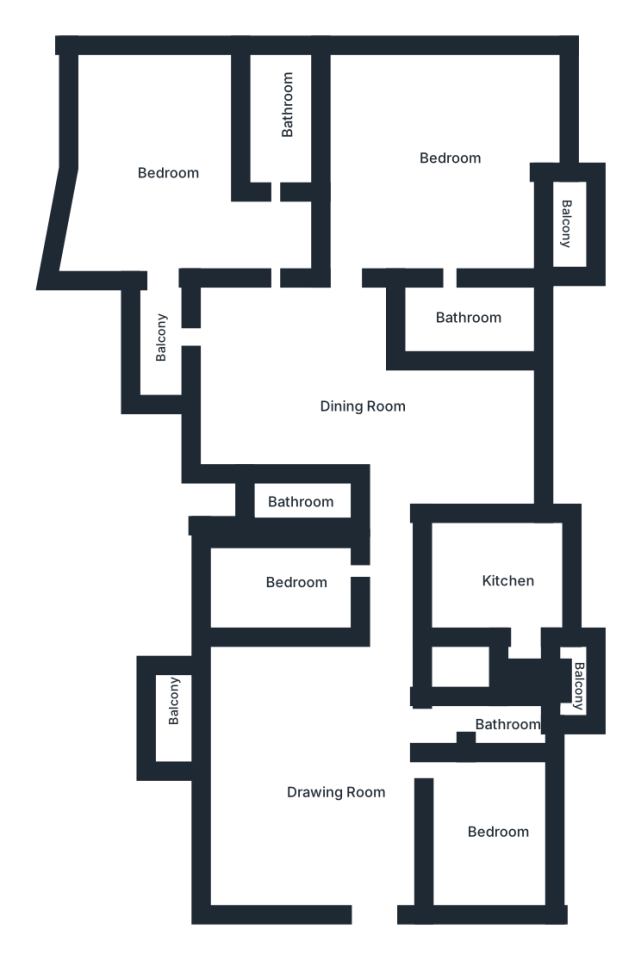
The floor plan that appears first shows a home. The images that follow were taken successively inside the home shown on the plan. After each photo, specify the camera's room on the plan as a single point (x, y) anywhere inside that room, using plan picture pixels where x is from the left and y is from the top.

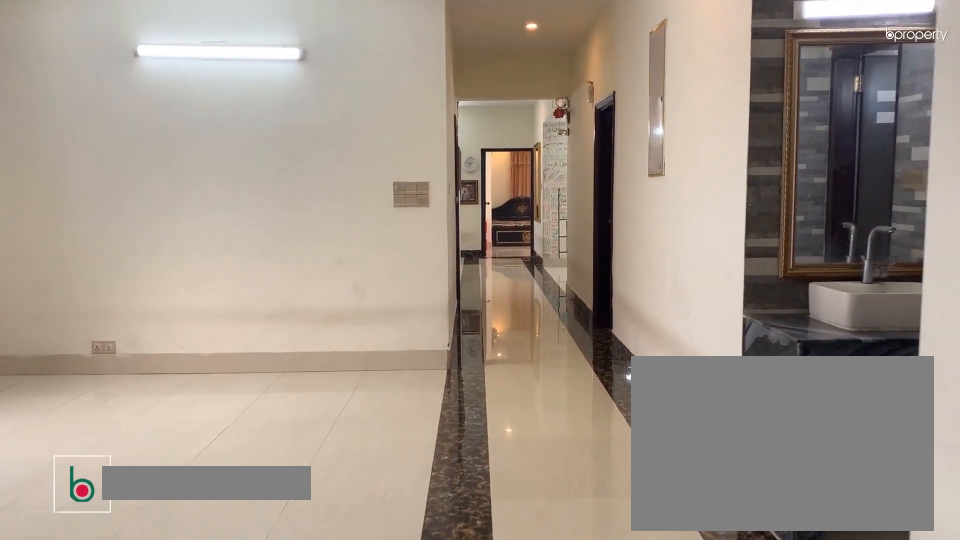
(340, 792)
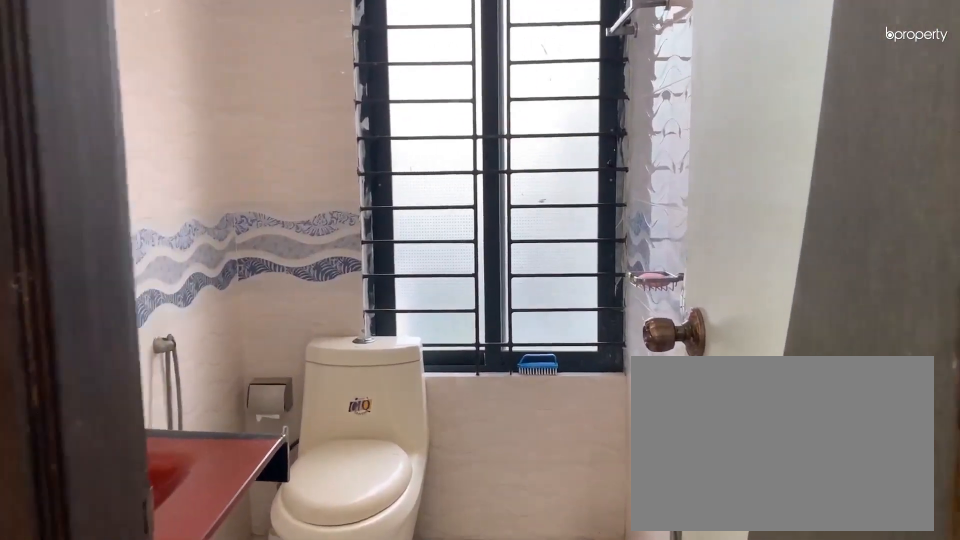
(510, 725)
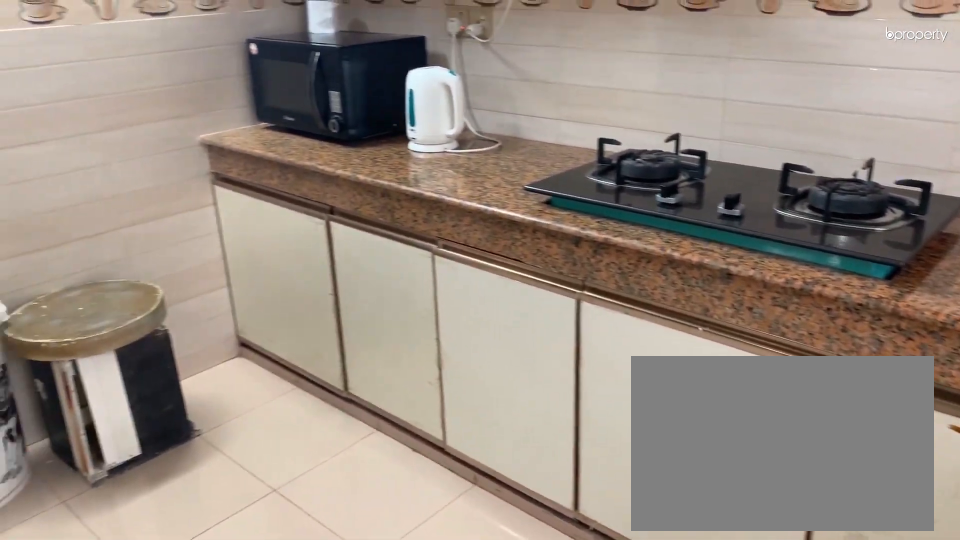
(514, 581)
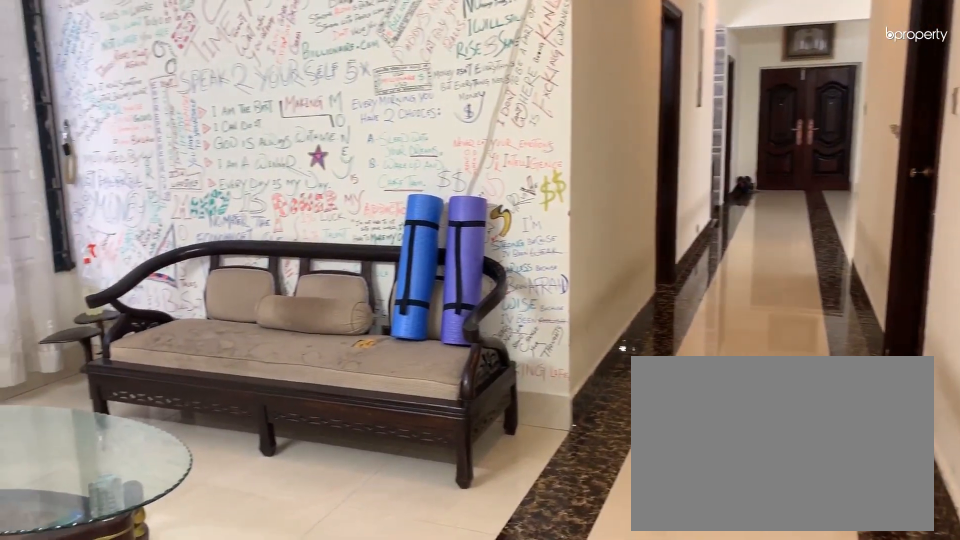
(344, 380)
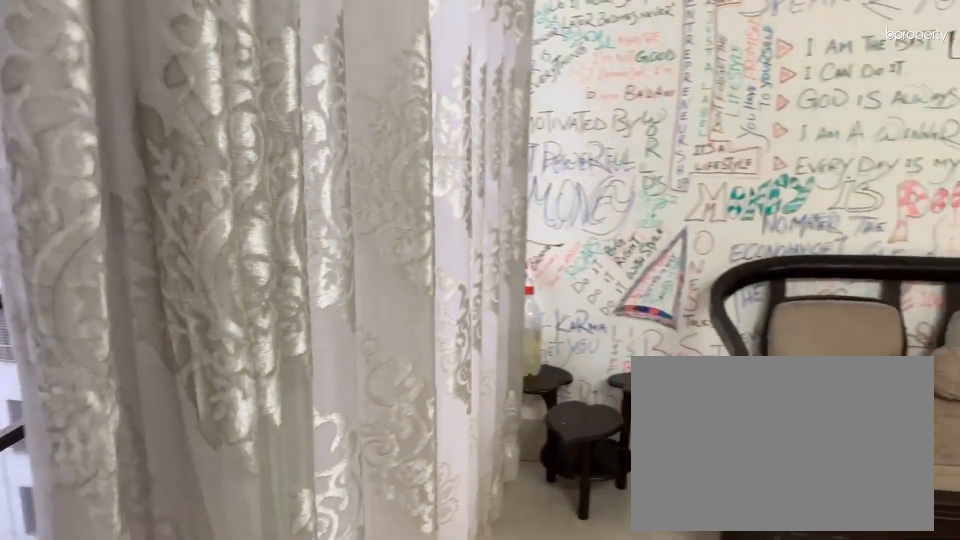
(452, 434)
